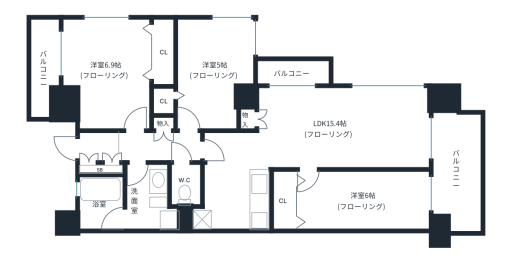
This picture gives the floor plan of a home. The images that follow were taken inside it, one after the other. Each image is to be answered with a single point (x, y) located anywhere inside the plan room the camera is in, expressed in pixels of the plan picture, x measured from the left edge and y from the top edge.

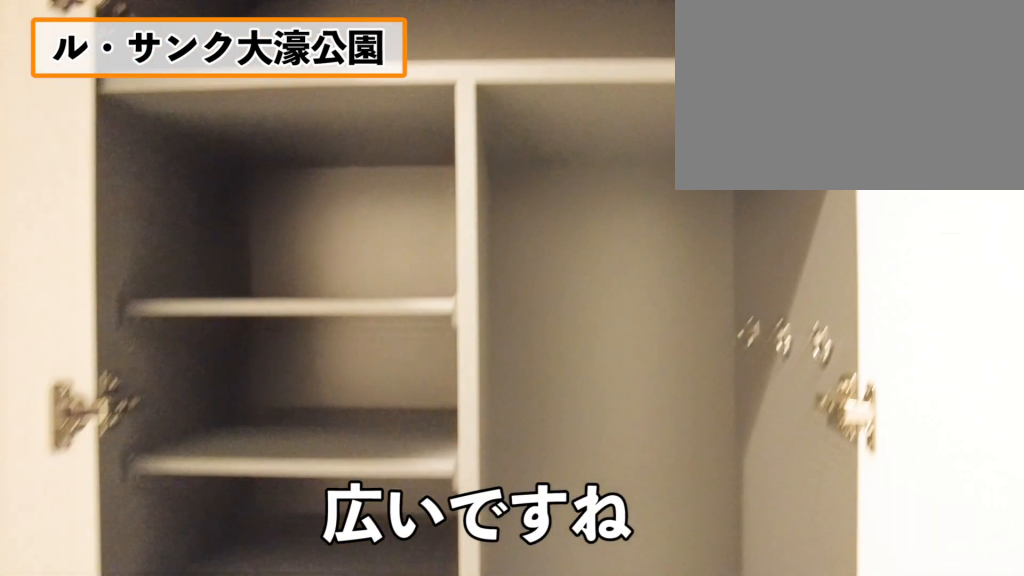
(93, 149)
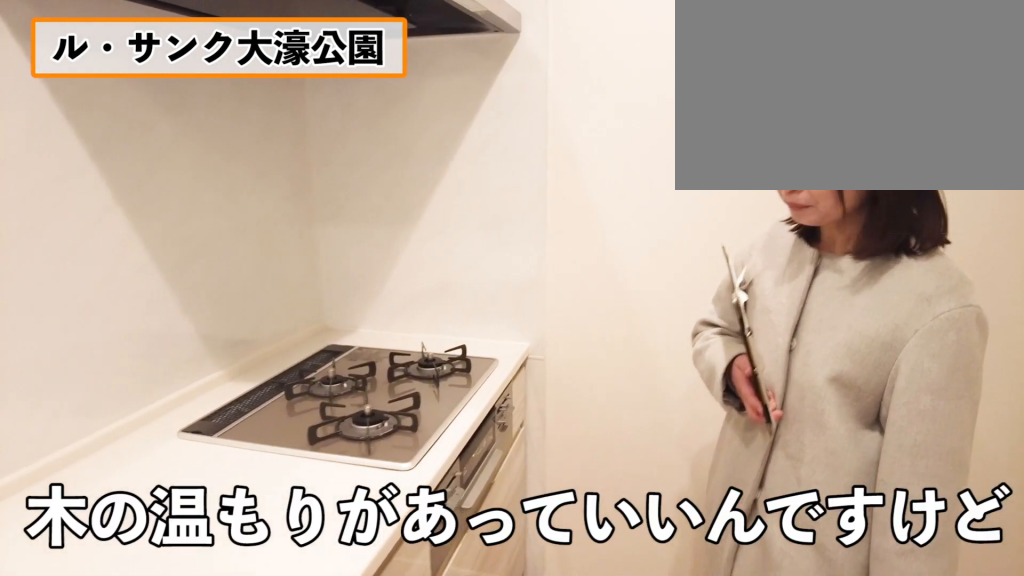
(233, 204)
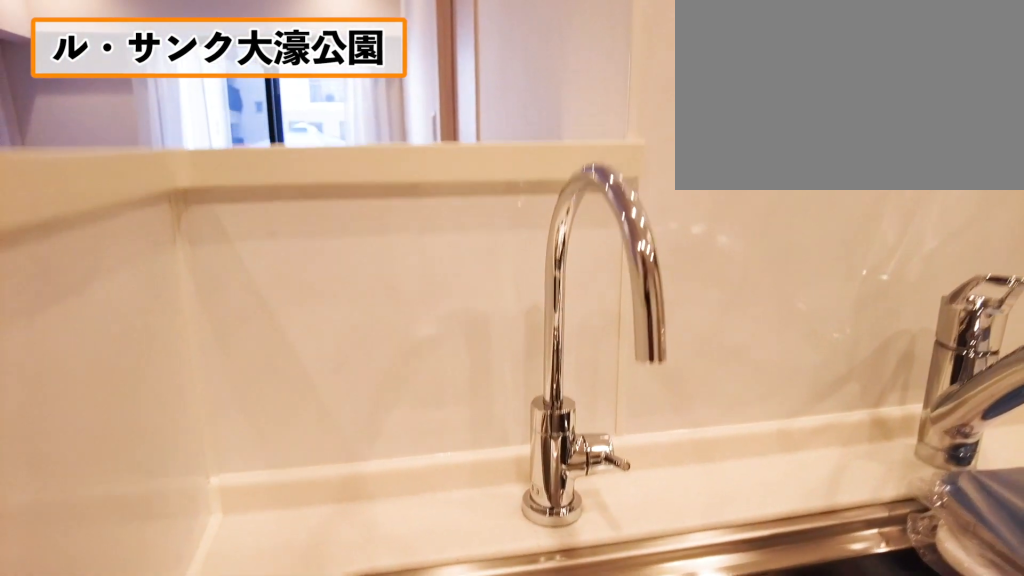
(233, 204)
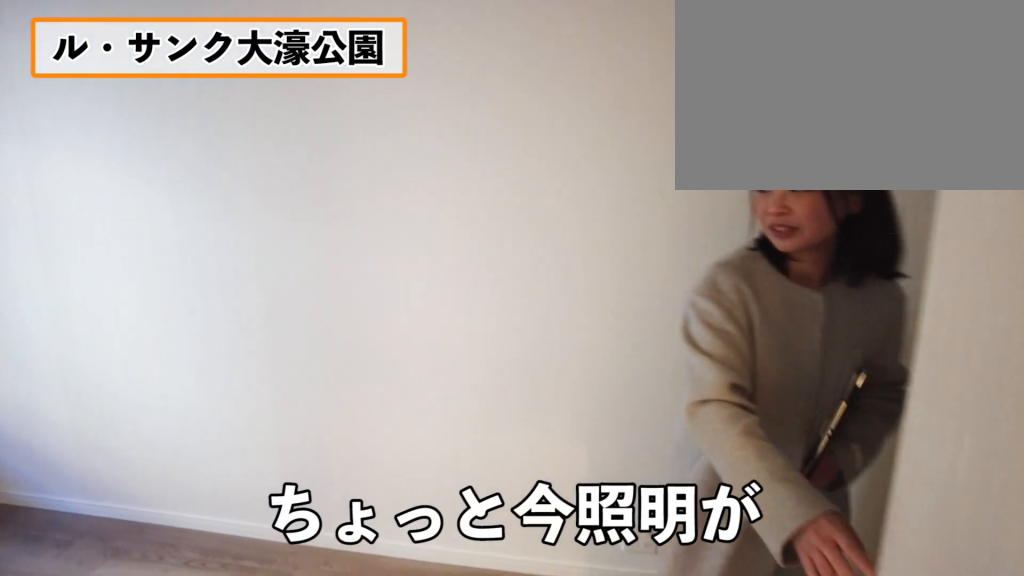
(363, 200)
